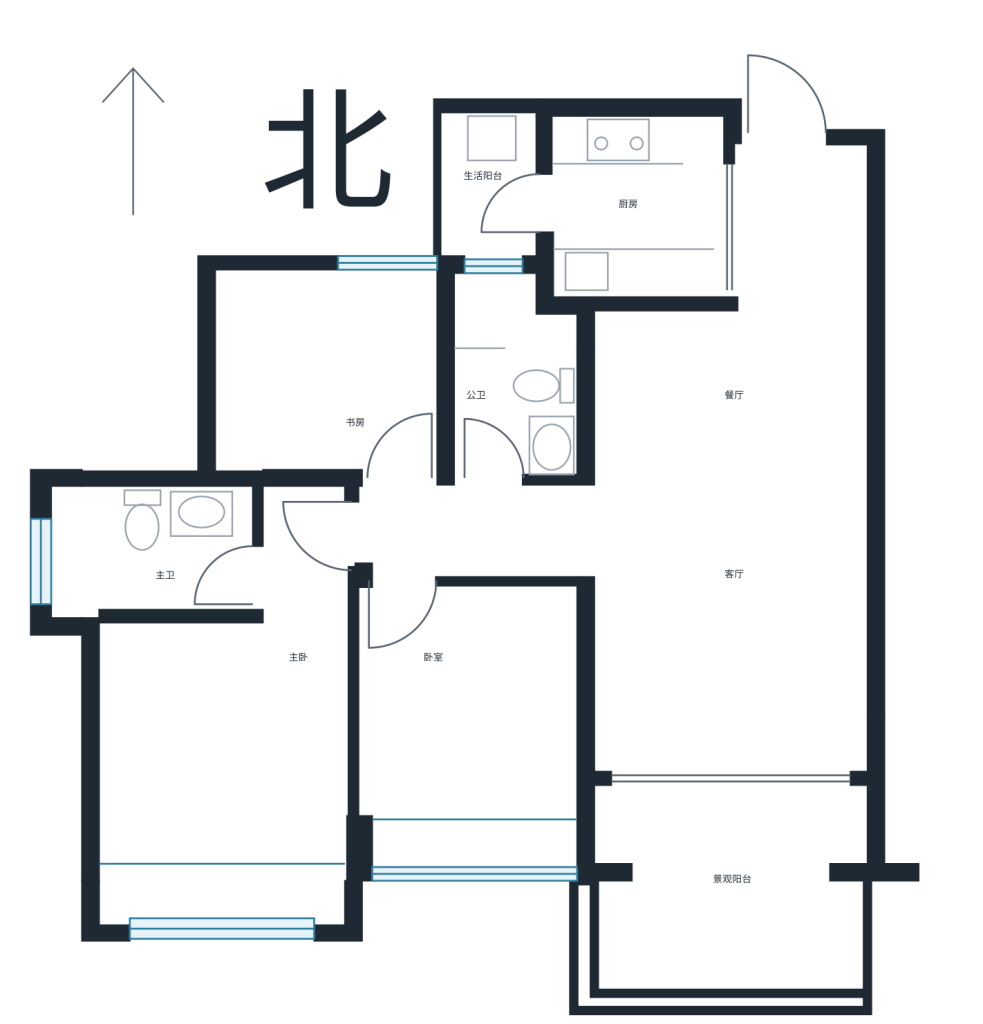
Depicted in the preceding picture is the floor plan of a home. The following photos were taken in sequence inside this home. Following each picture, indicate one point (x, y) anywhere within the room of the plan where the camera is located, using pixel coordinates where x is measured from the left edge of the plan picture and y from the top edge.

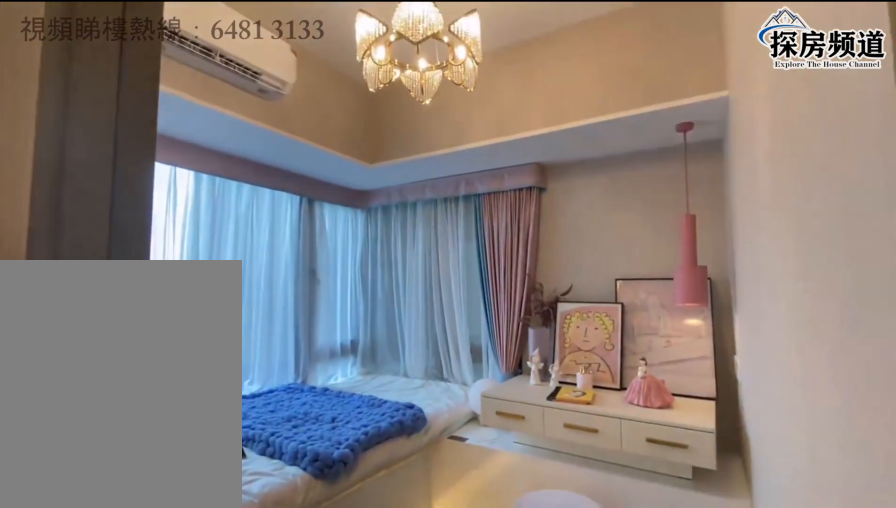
(342, 396)
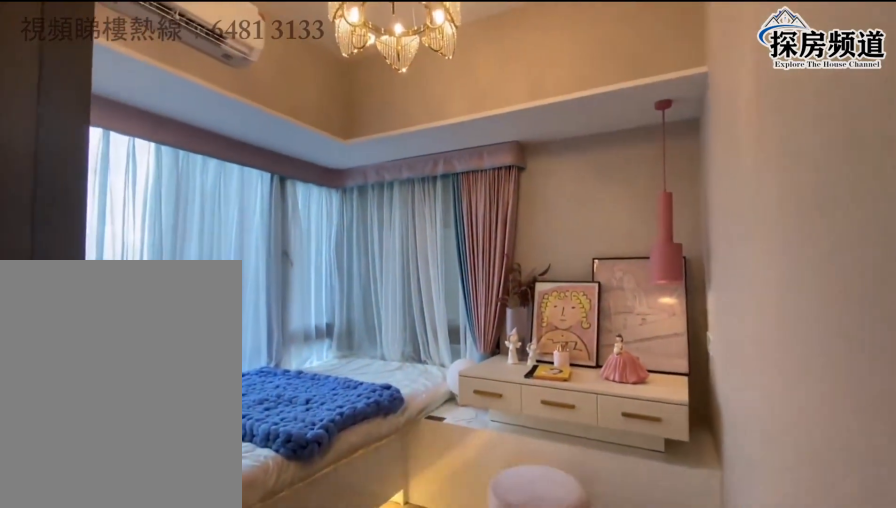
(344, 418)
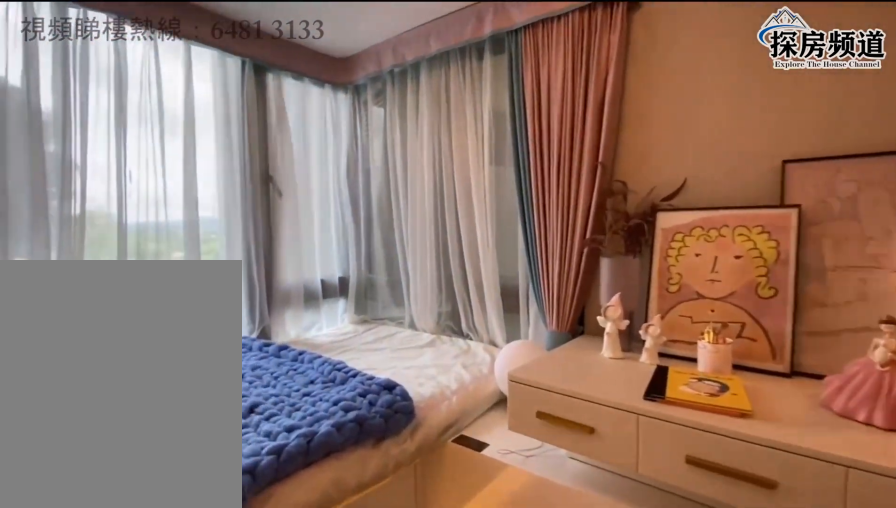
(345, 401)
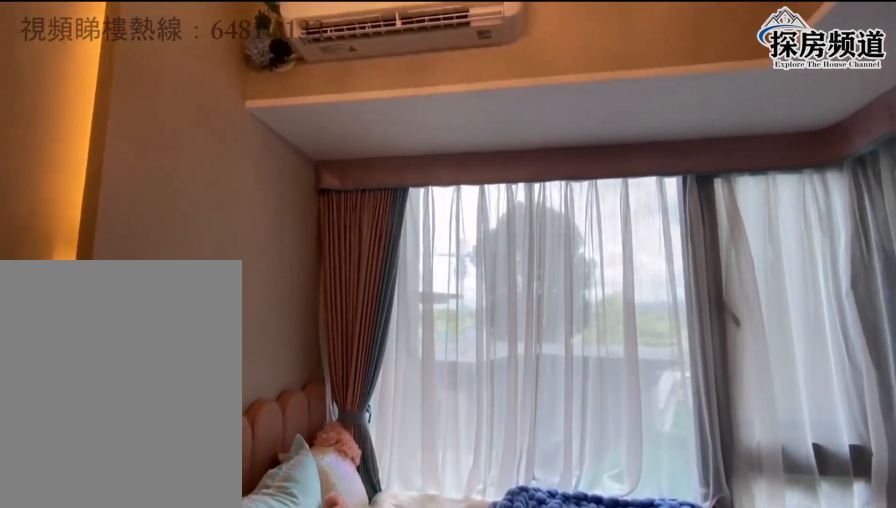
(346, 407)
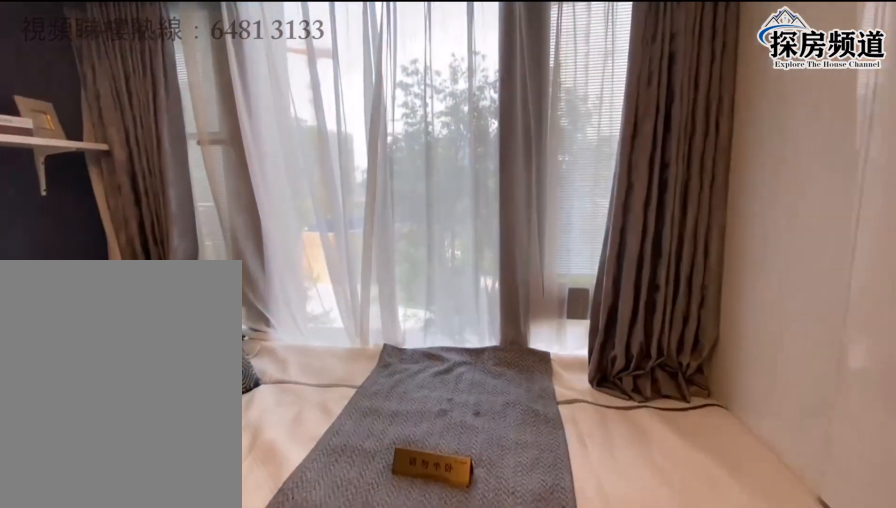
(479, 713)
